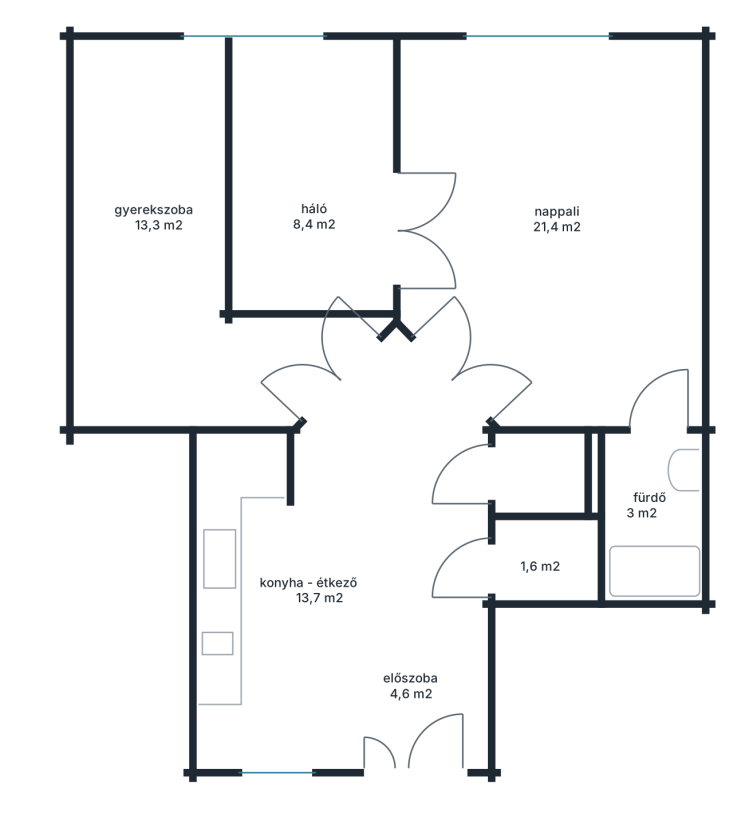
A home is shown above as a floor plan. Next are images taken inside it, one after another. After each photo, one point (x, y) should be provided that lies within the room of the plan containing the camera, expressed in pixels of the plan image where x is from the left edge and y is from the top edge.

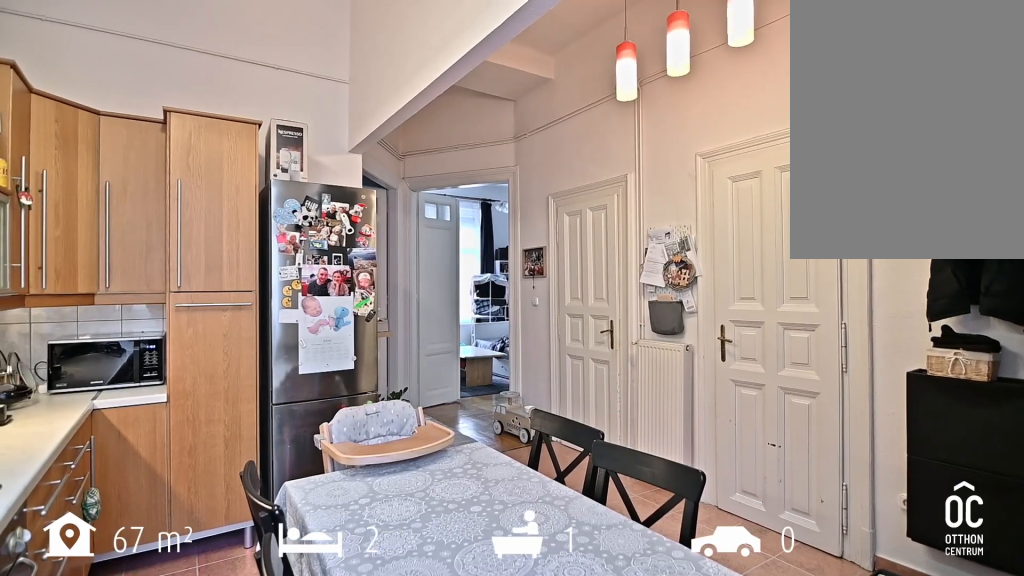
(337, 624)
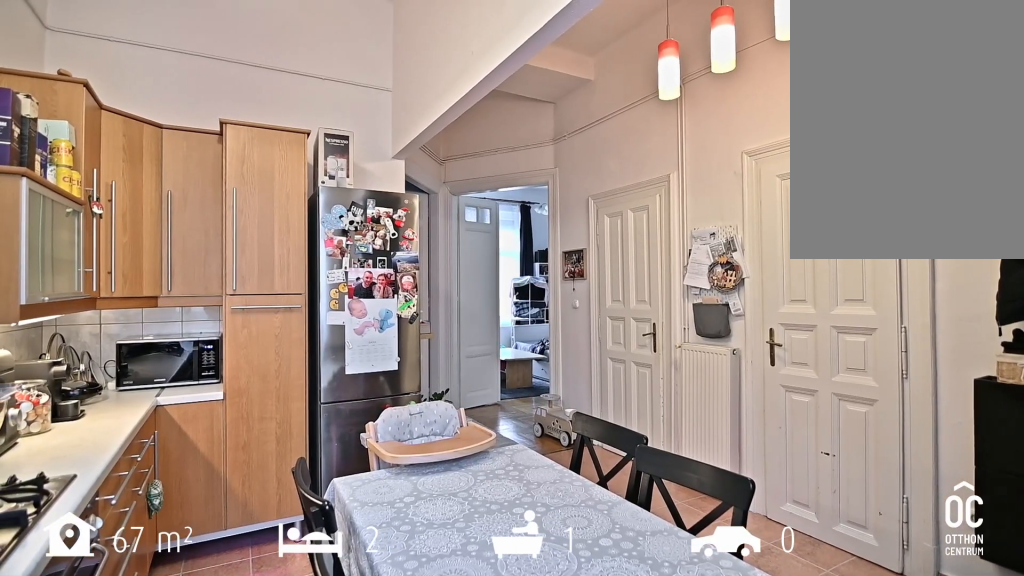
(337, 624)
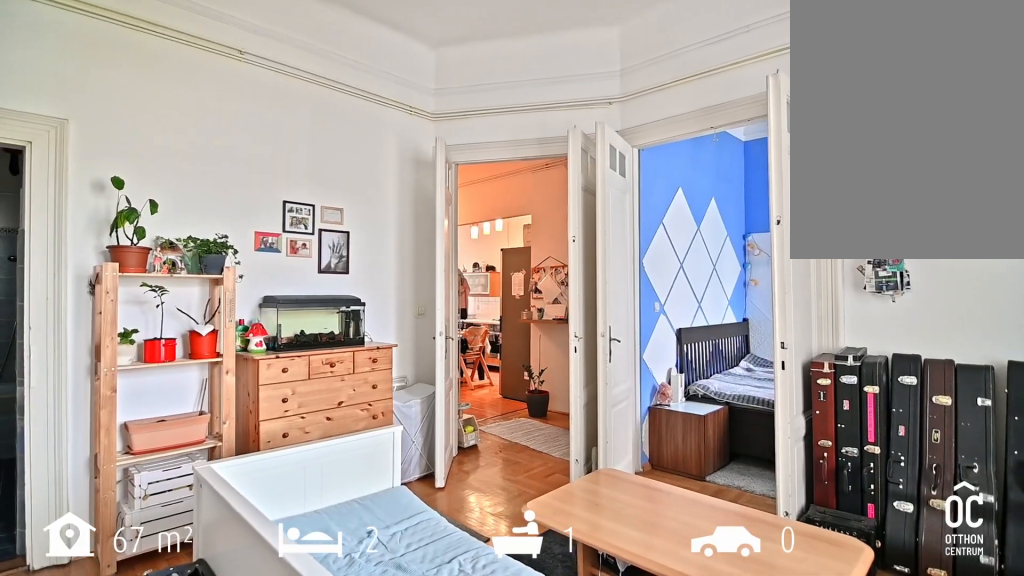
(557, 237)
